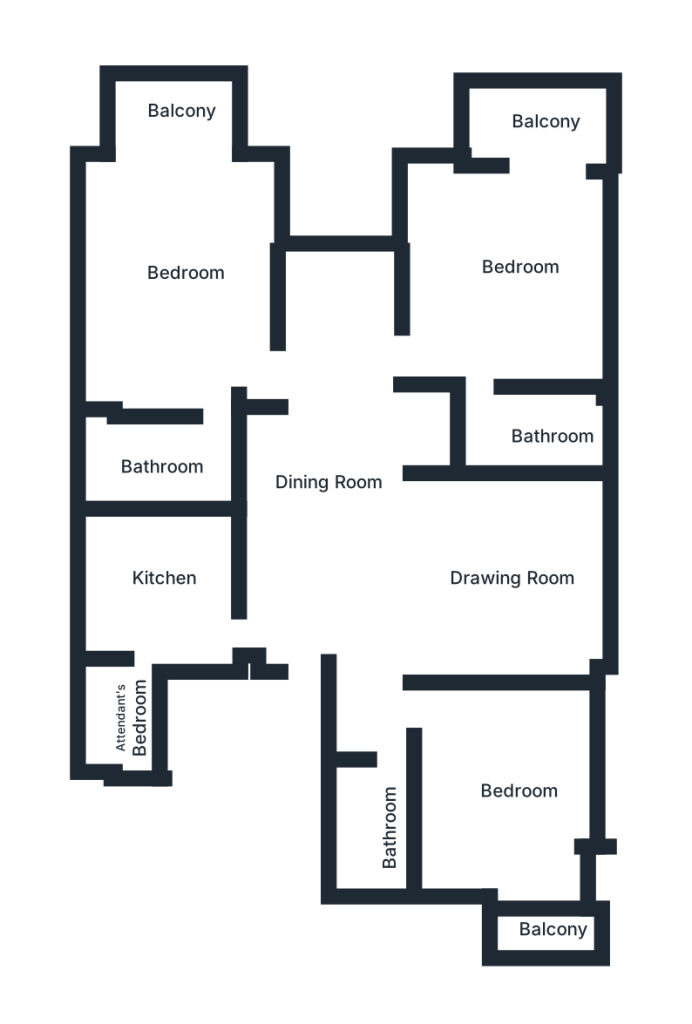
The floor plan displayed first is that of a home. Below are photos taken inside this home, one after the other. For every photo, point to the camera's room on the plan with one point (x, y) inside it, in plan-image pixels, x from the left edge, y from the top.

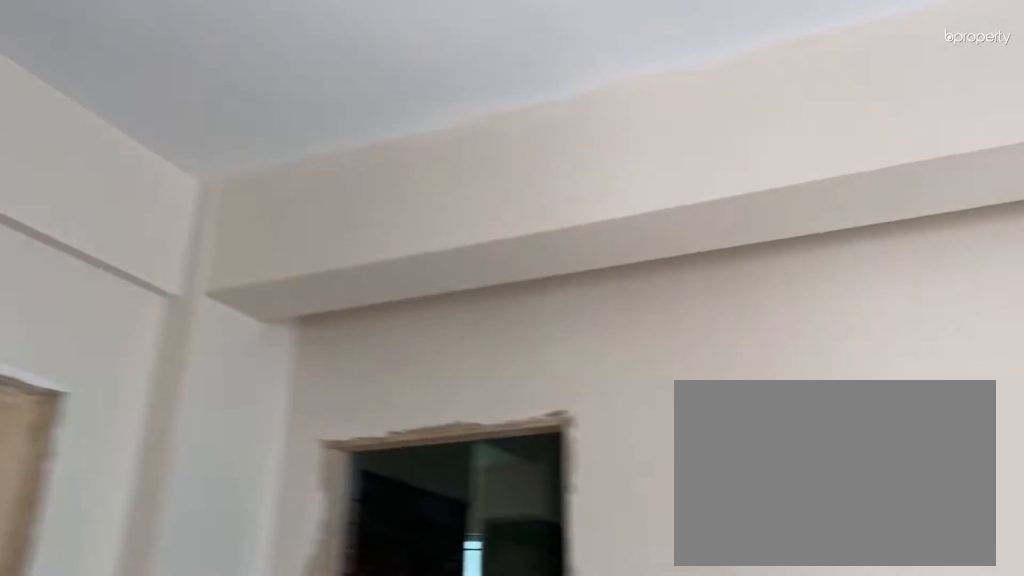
(349, 514)
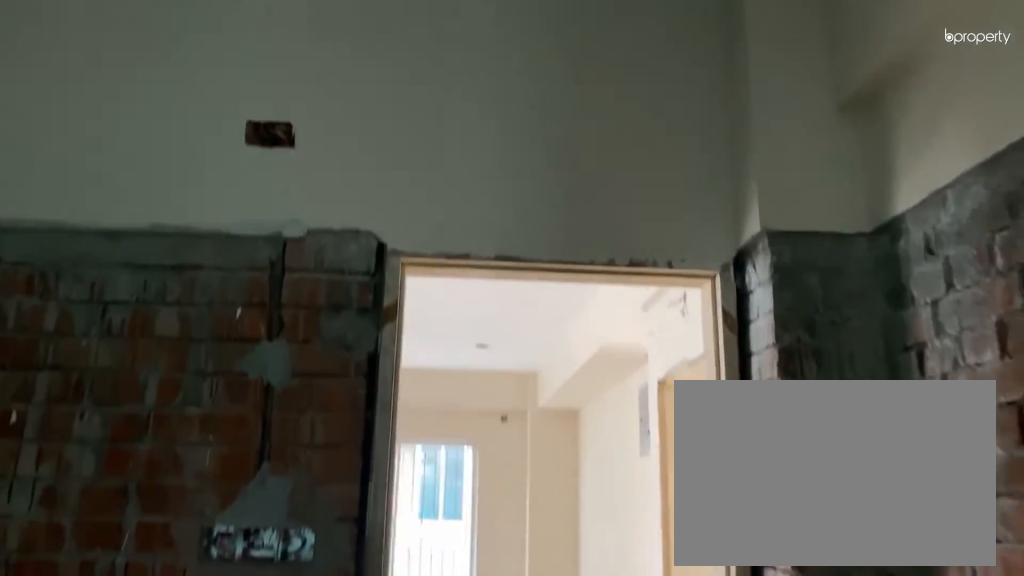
(157, 576)
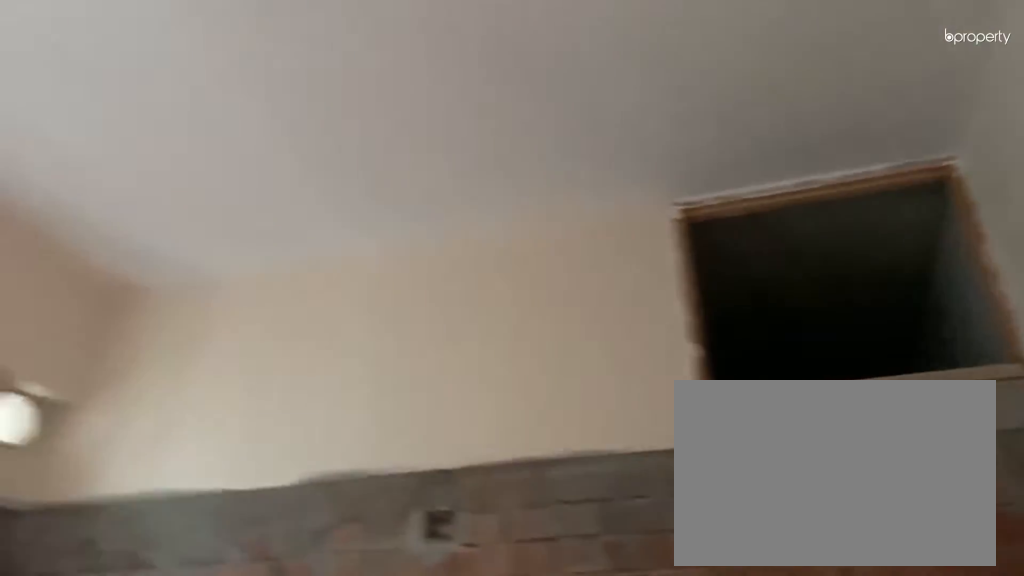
(157, 576)
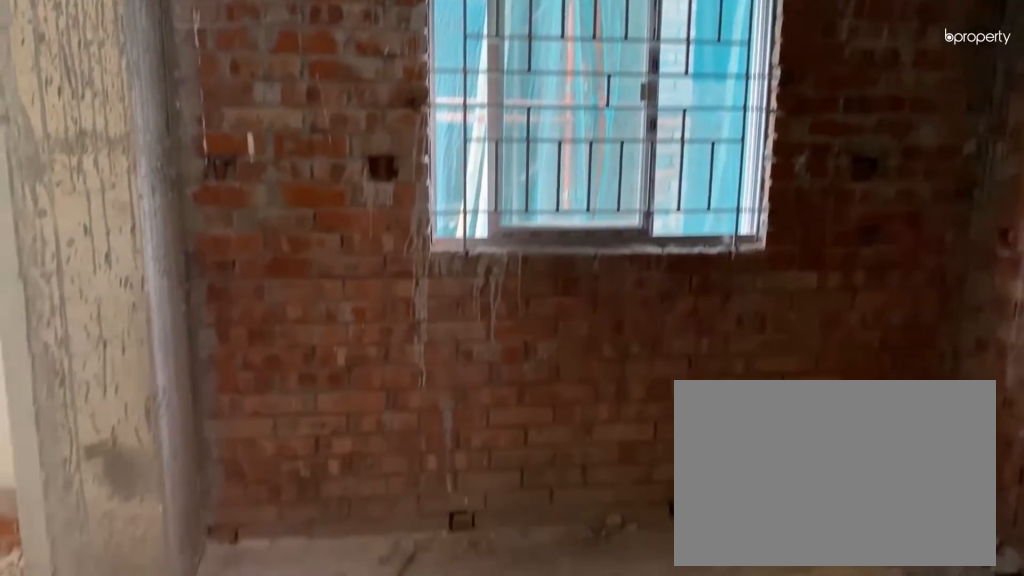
(157, 576)
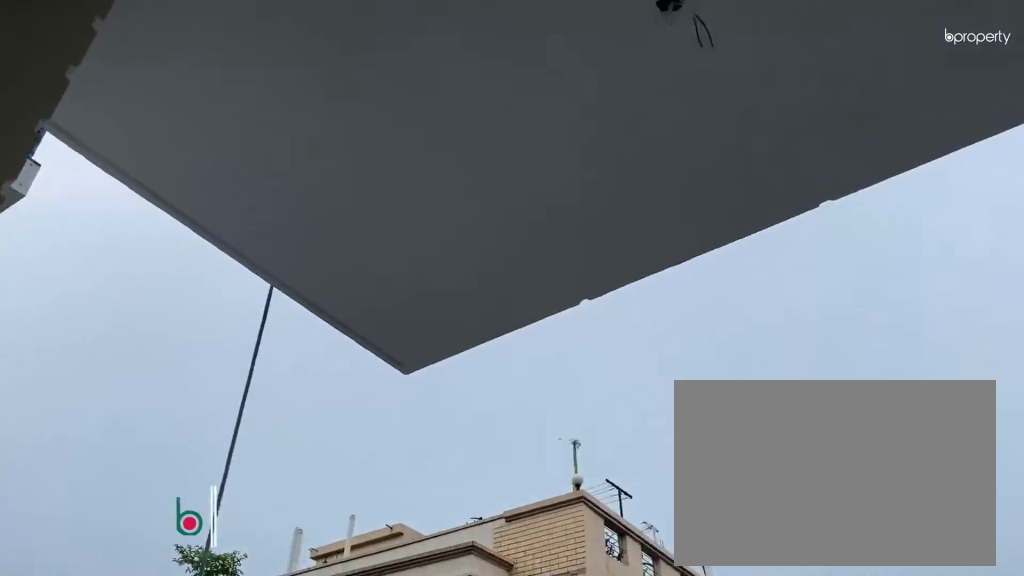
(537, 130)
